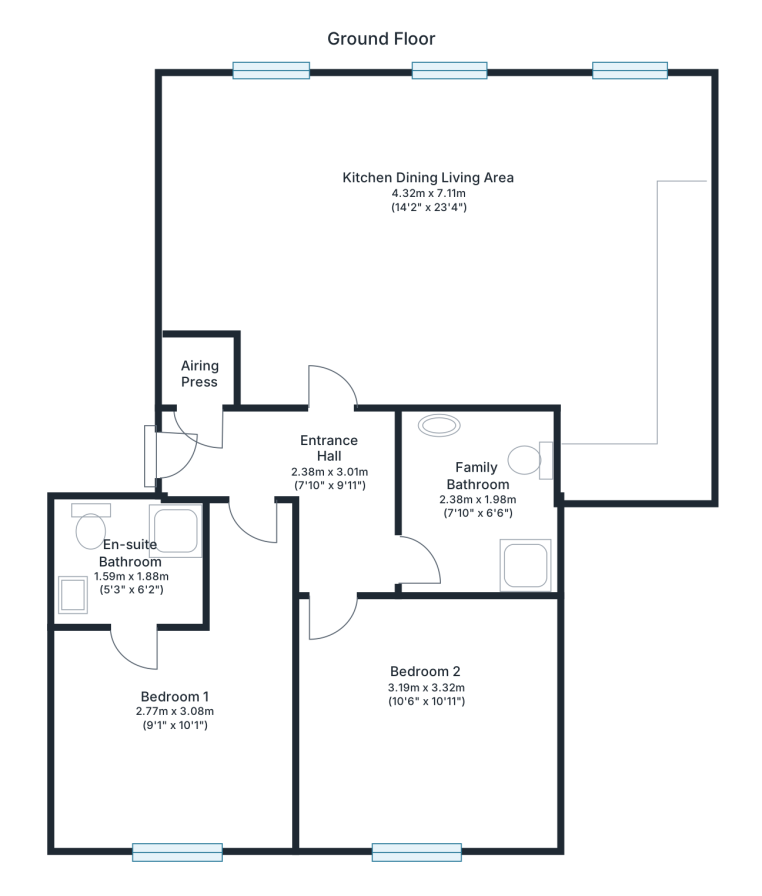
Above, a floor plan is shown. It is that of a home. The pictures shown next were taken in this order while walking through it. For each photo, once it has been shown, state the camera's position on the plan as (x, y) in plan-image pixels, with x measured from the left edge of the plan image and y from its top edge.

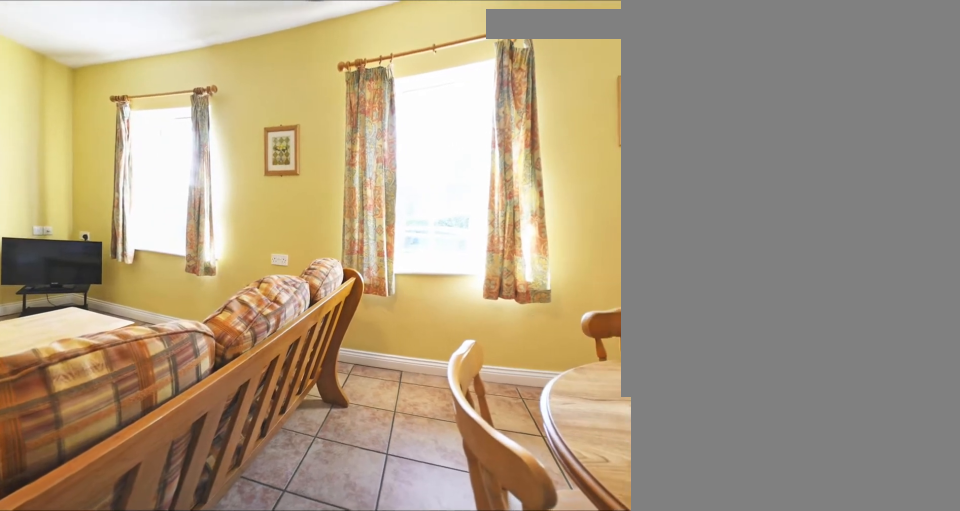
(450, 224)
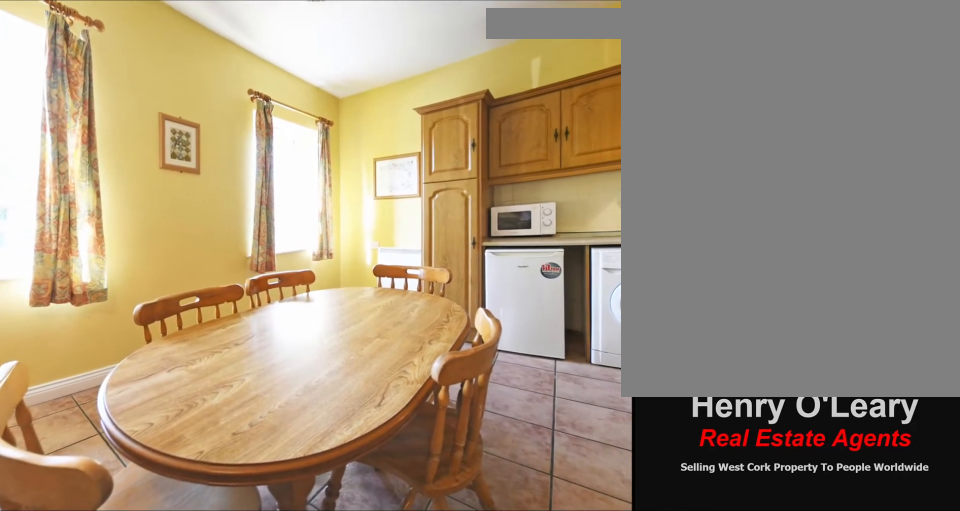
(450, 224)
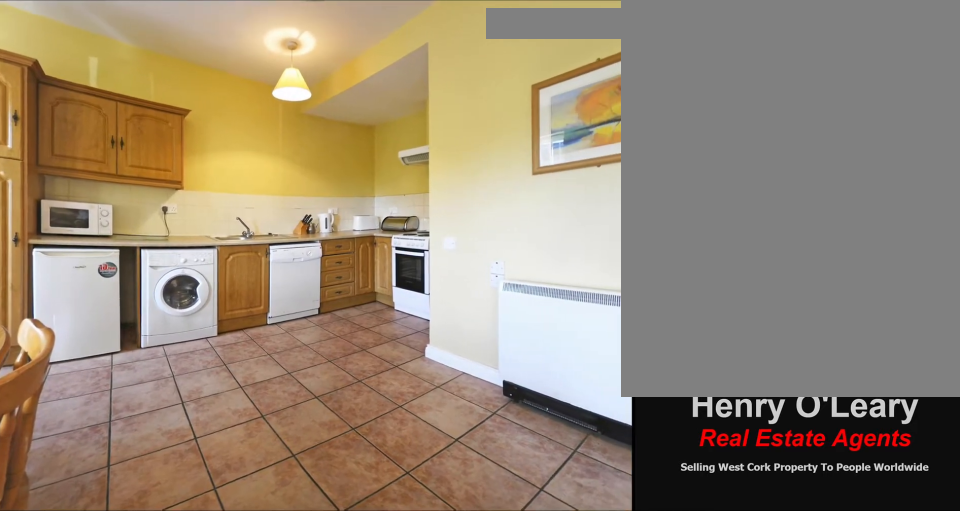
(450, 224)
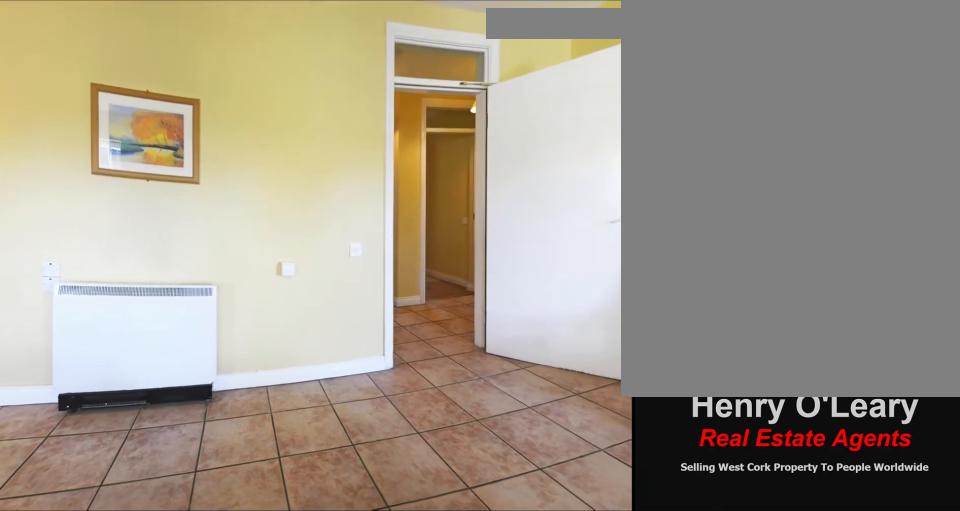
(450, 225)
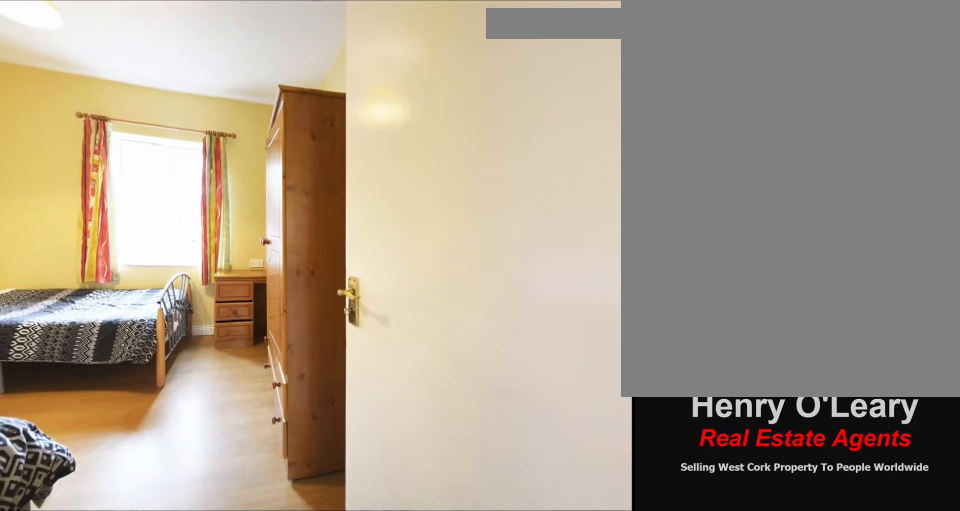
(331, 594)
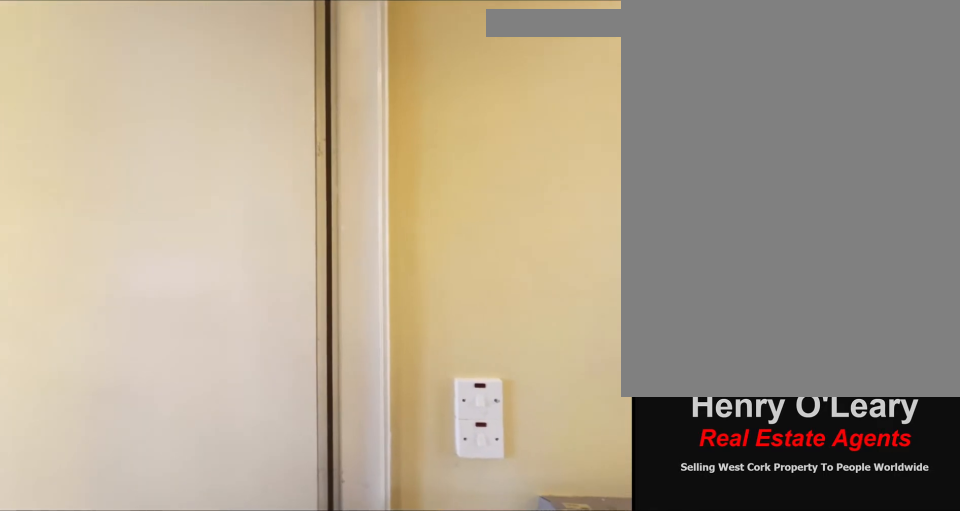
(331, 594)
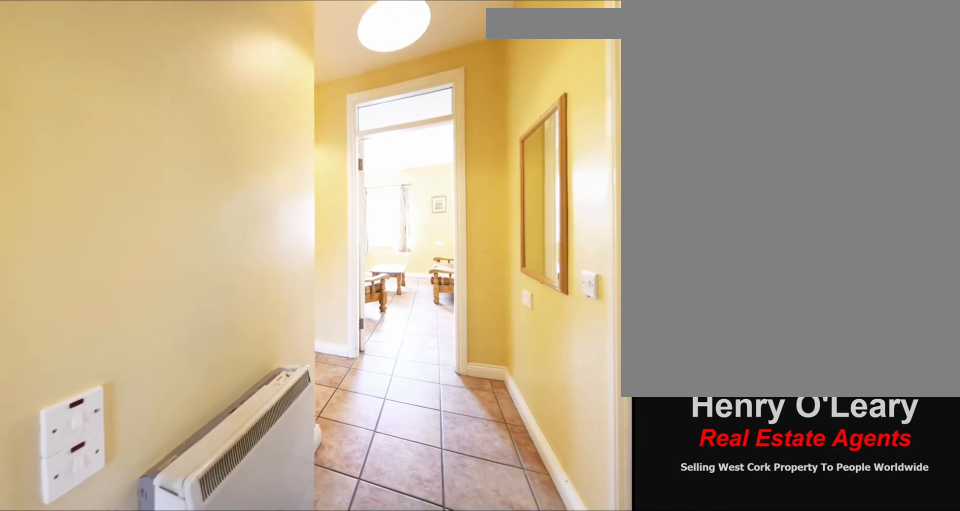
(331, 594)
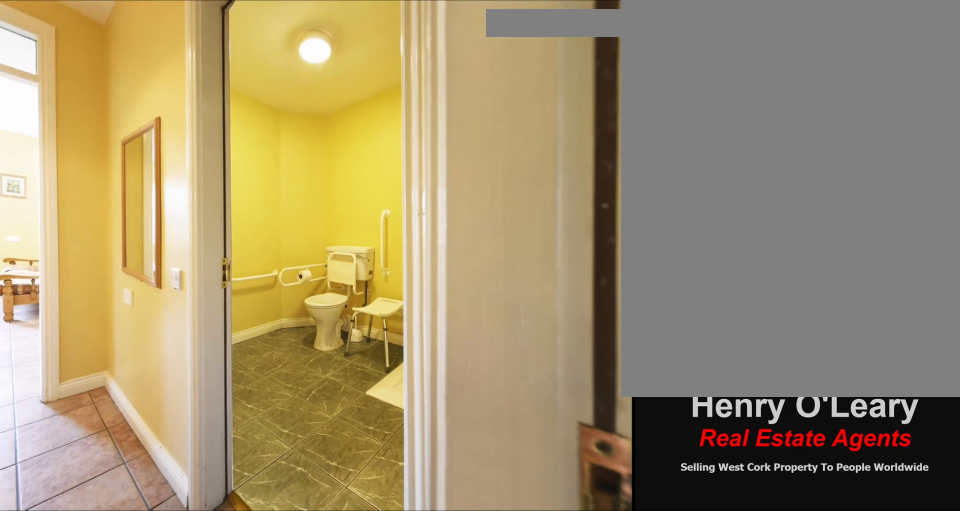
(331, 594)
